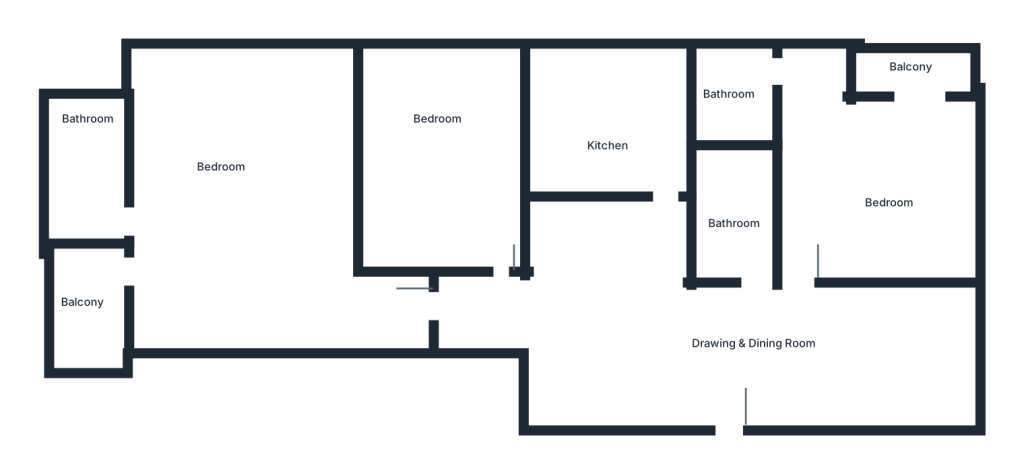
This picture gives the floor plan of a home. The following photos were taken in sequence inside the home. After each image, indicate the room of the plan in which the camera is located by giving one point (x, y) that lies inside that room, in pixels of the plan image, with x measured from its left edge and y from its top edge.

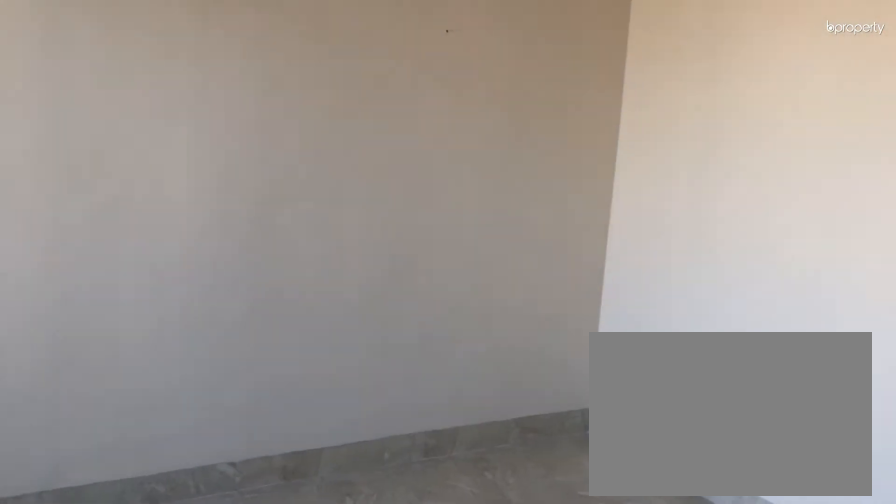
(875, 175)
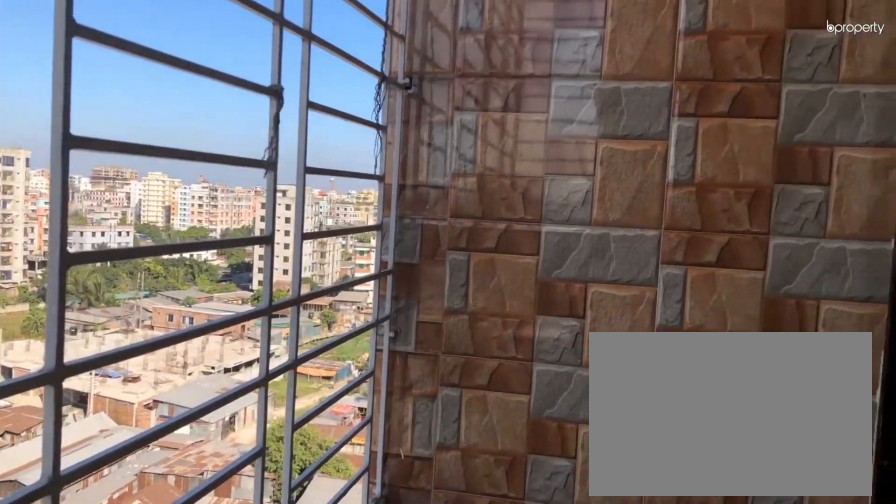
(915, 77)
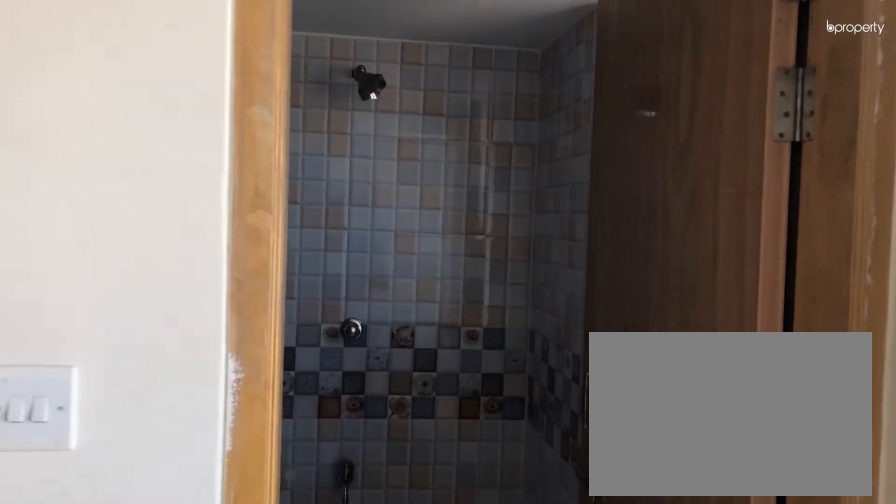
(734, 106)
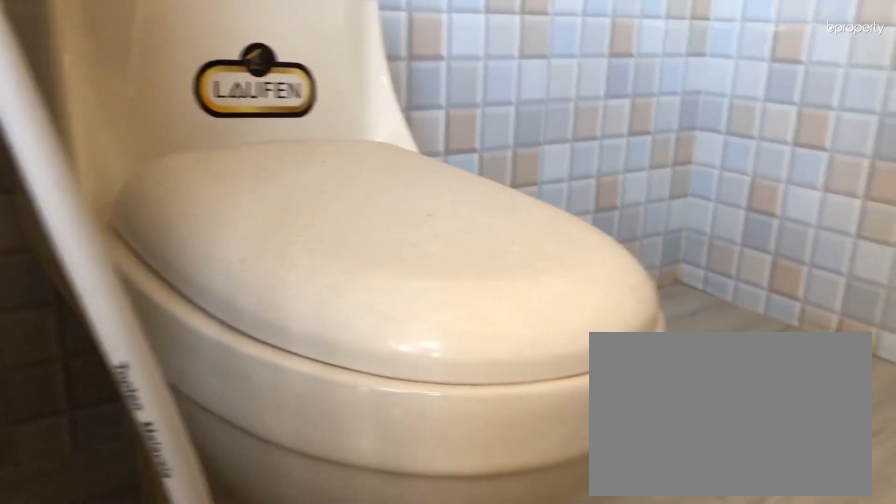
(734, 106)
